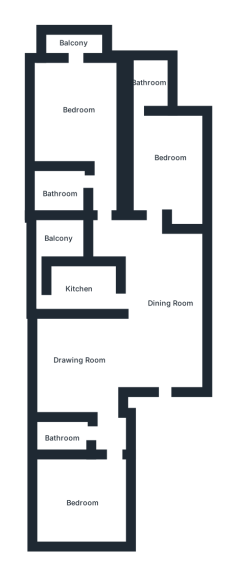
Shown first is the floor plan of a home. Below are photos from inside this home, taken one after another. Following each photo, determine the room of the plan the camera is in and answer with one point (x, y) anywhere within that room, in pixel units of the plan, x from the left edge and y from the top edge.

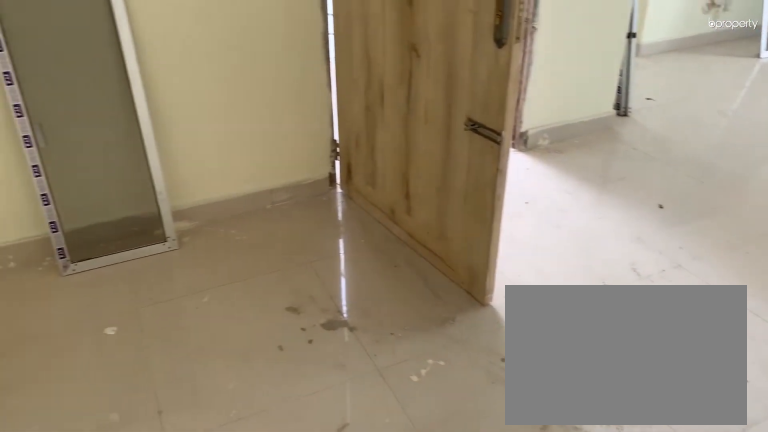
(162, 295)
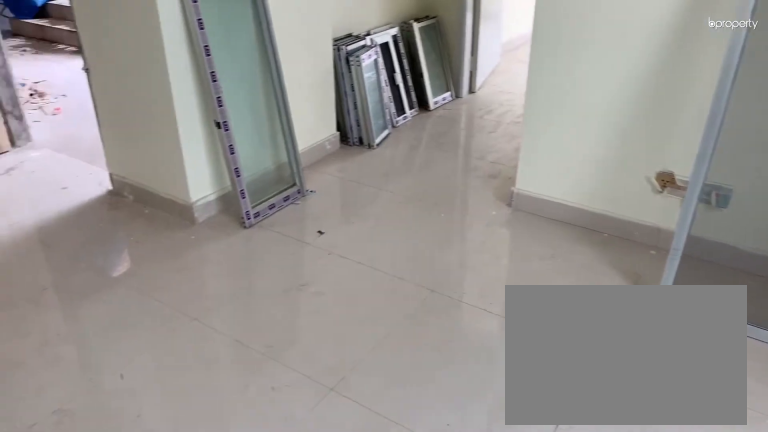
(75, 356)
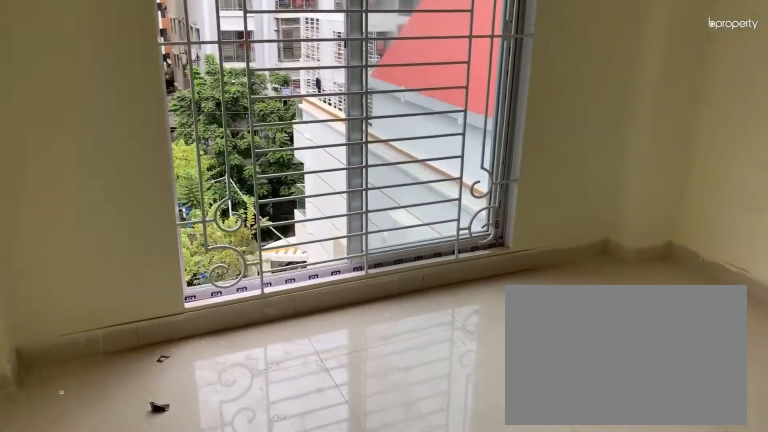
(81, 501)
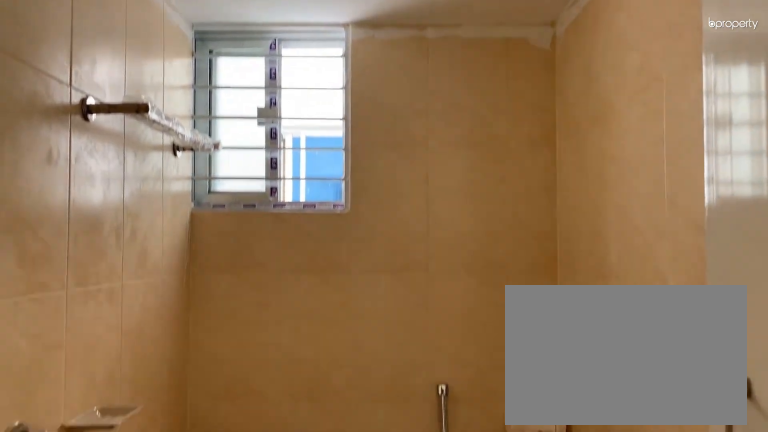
(66, 433)
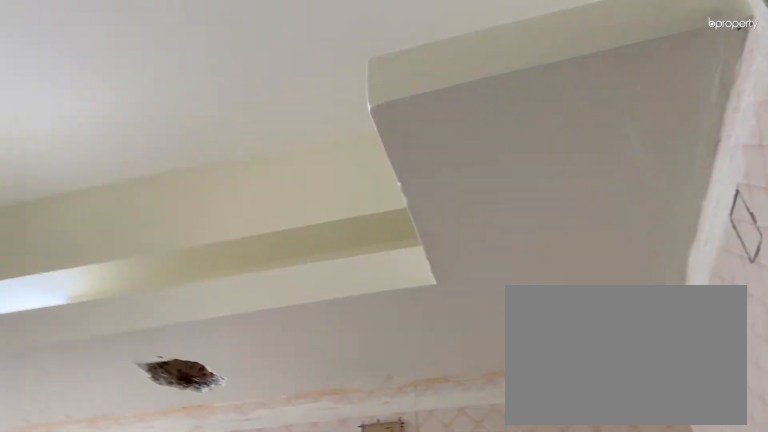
(82, 286)
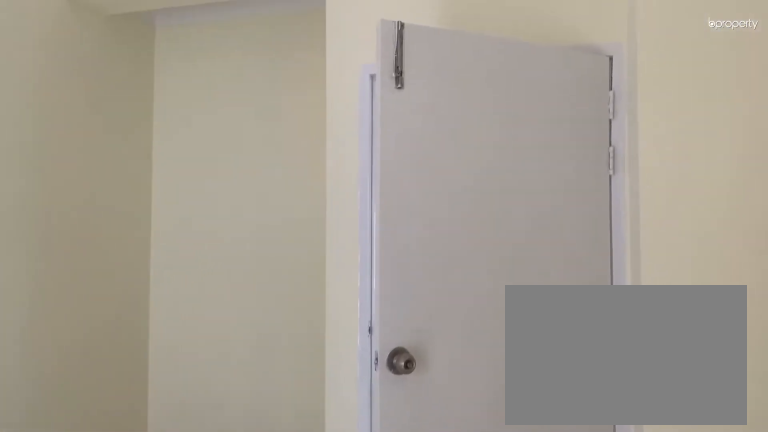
(161, 164)
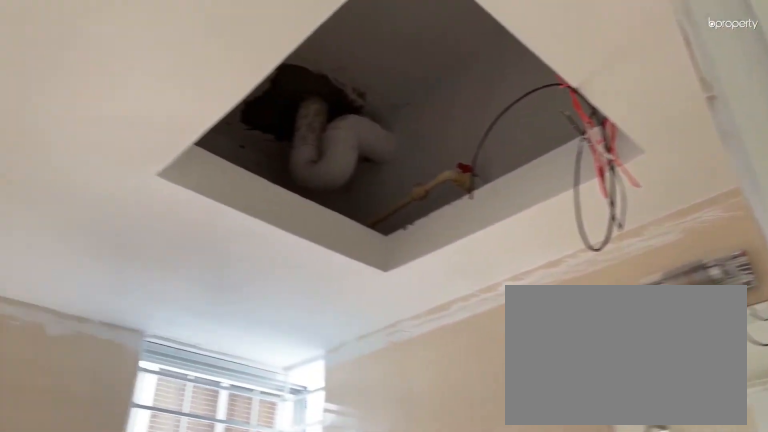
(149, 86)
